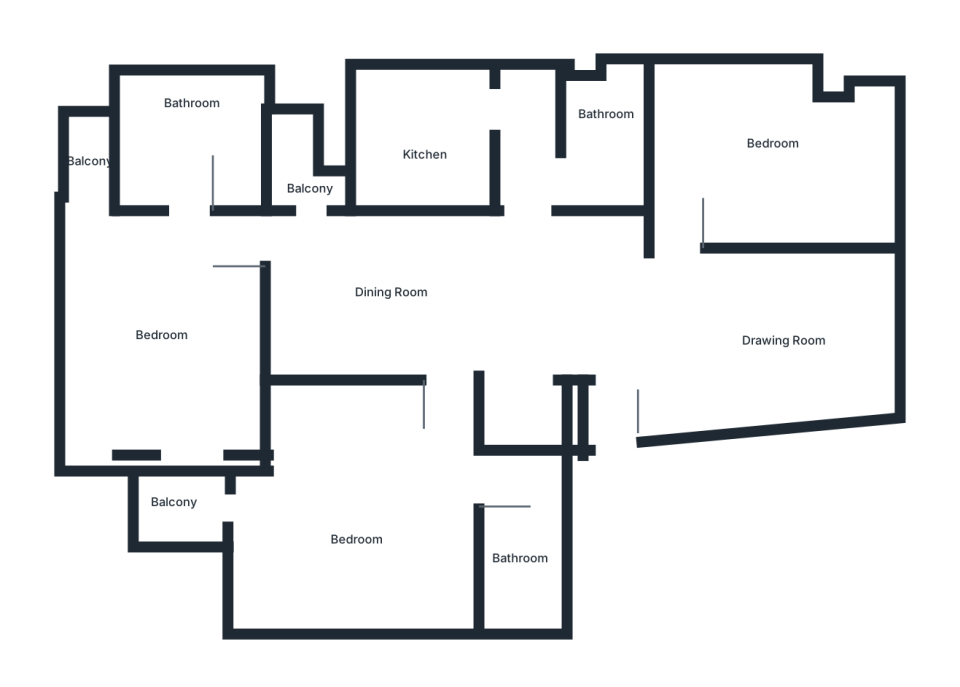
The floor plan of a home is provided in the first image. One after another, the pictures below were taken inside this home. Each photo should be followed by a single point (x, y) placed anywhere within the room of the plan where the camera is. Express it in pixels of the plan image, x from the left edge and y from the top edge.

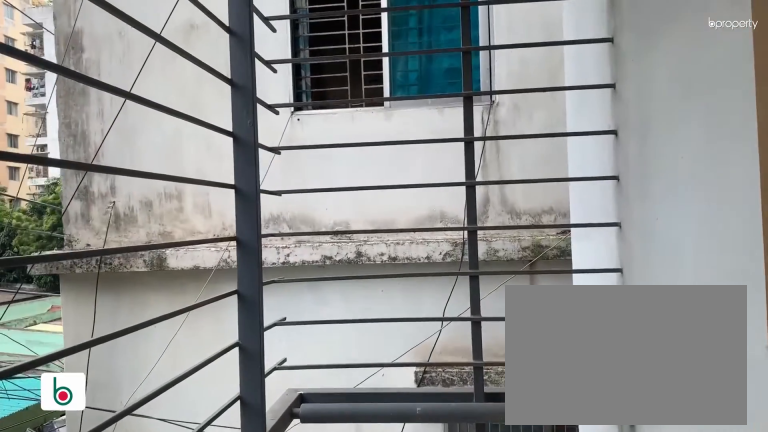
(90, 155)
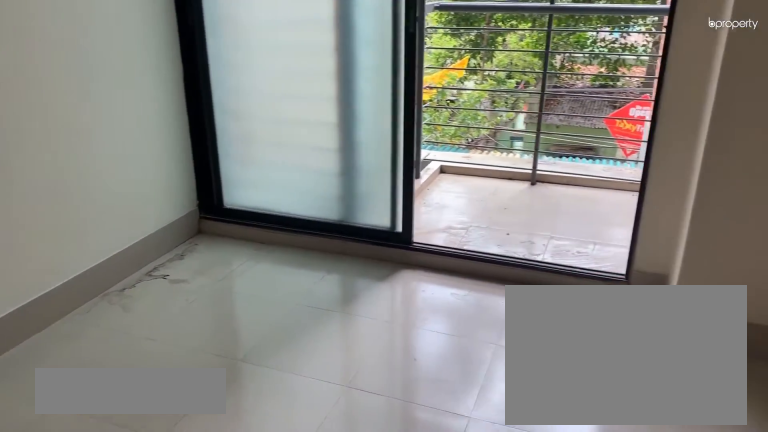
(370, 533)
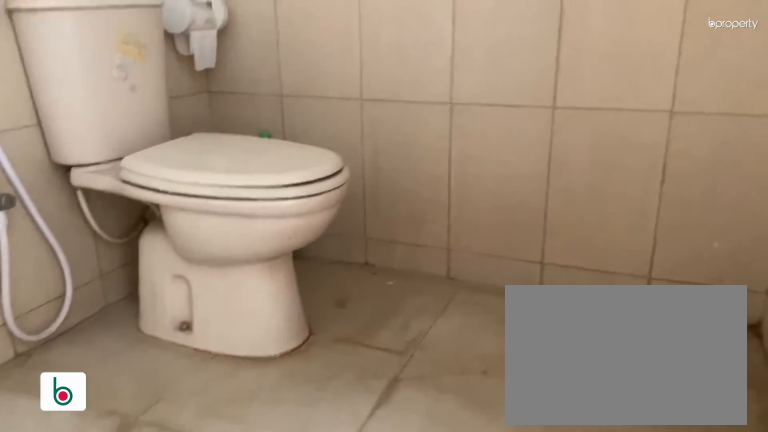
(514, 570)
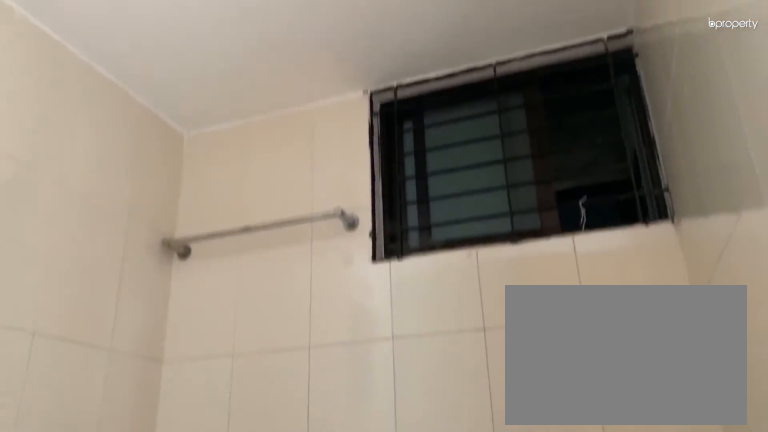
(514, 570)
